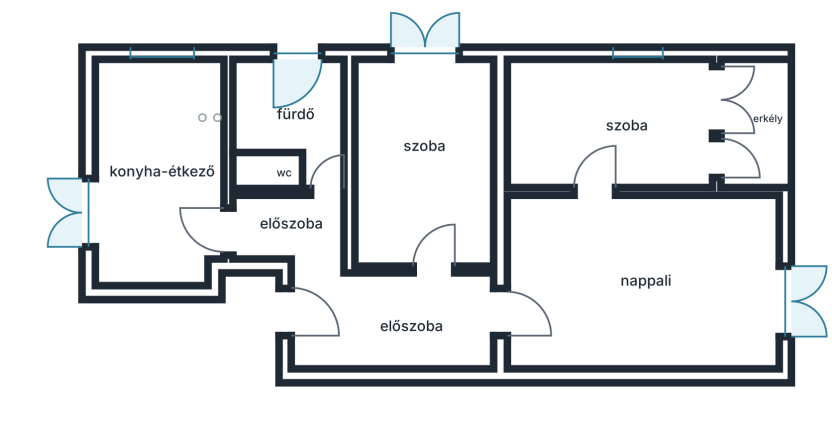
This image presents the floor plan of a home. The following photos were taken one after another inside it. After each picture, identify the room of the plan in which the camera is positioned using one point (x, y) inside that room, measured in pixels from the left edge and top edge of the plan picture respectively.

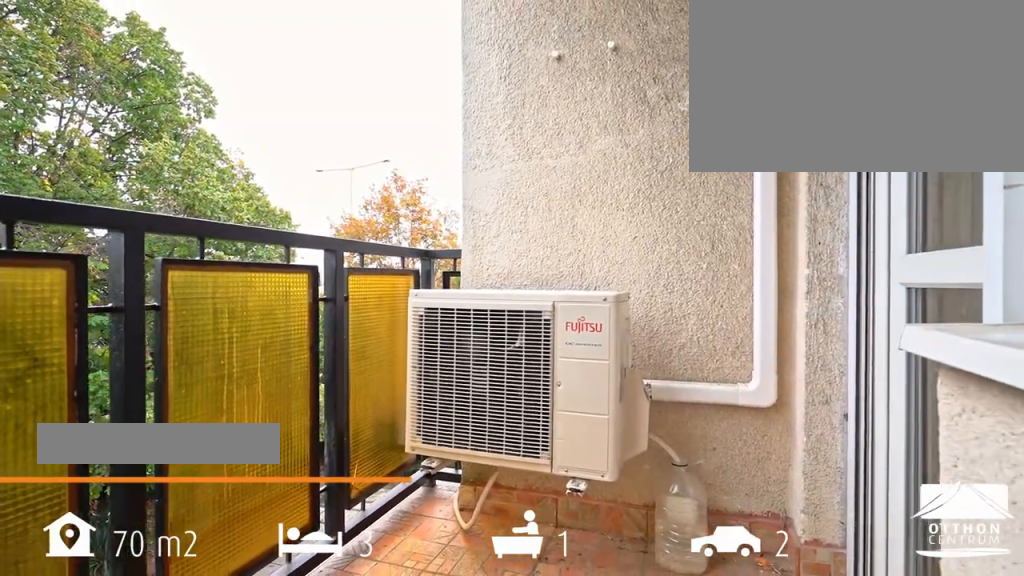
(749, 125)
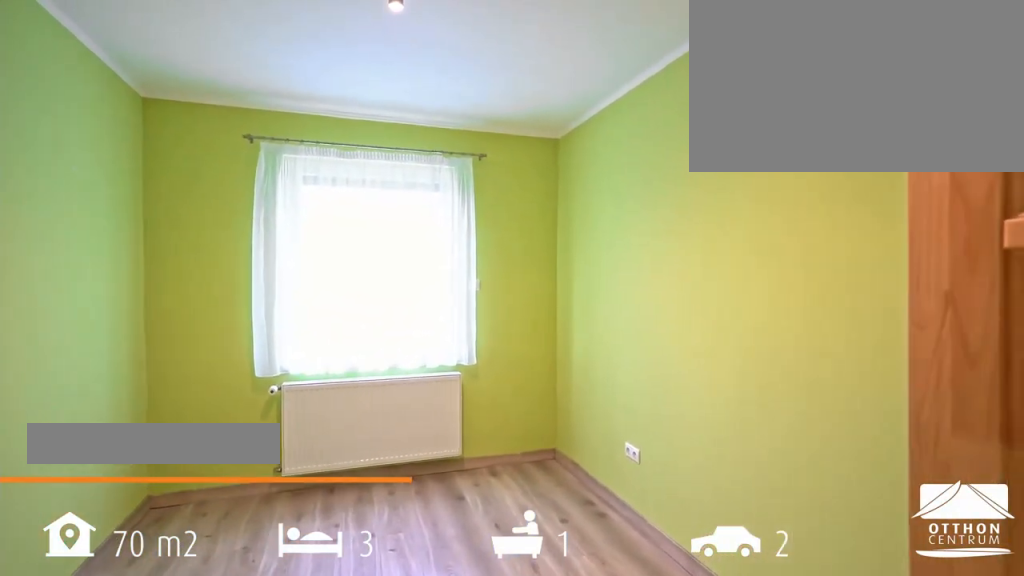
(423, 165)
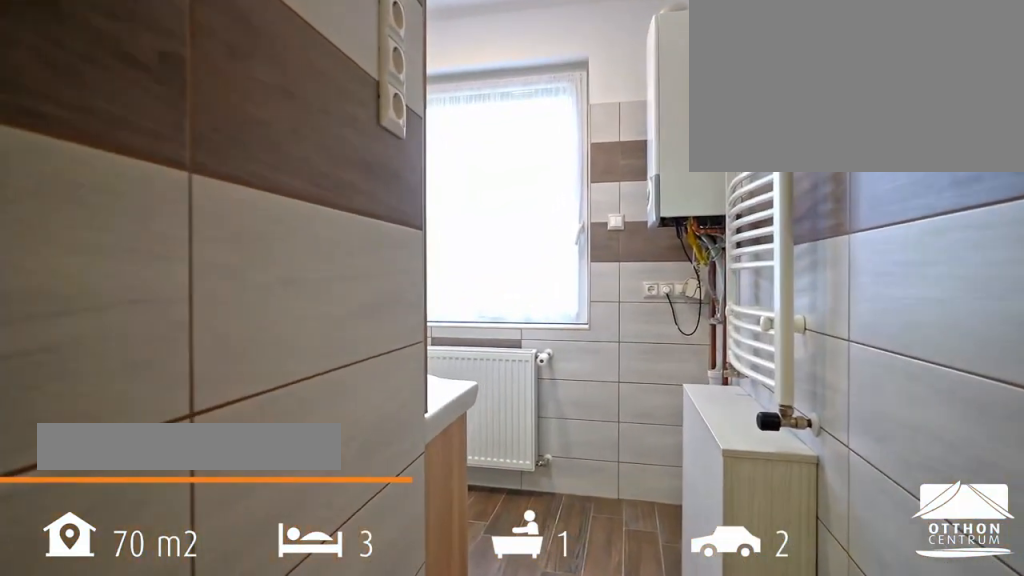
(300, 112)
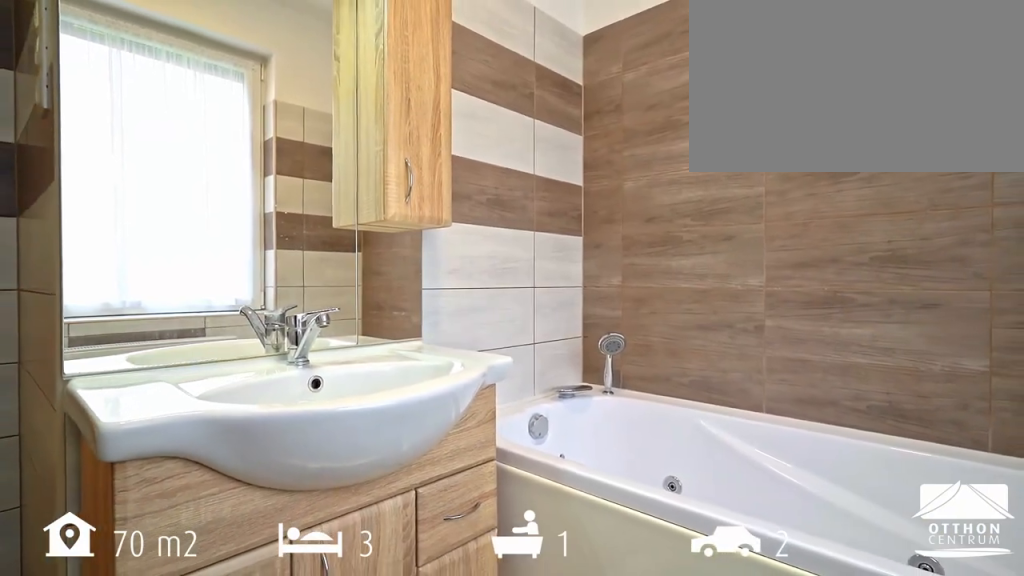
(299, 112)
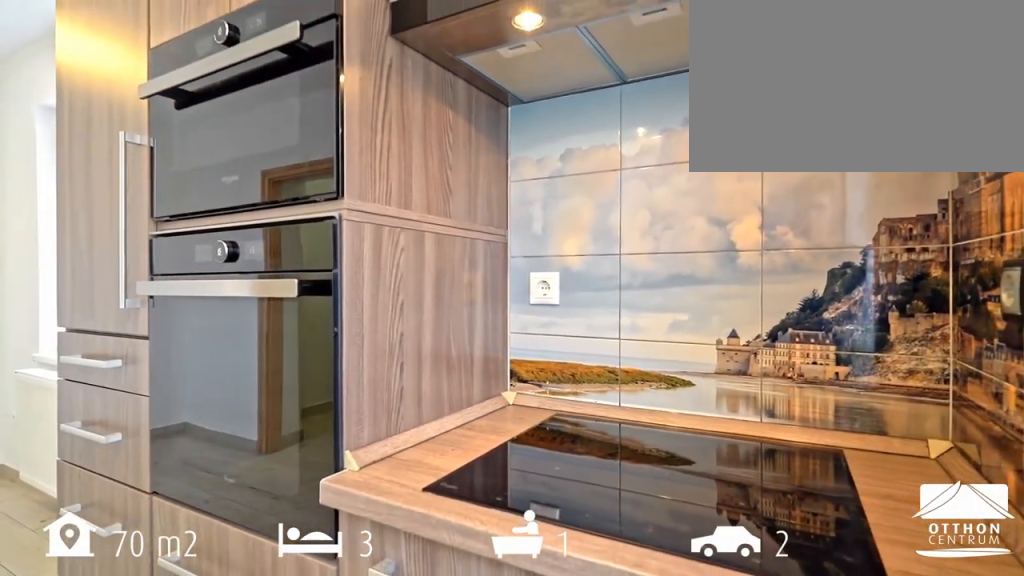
(153, 152)
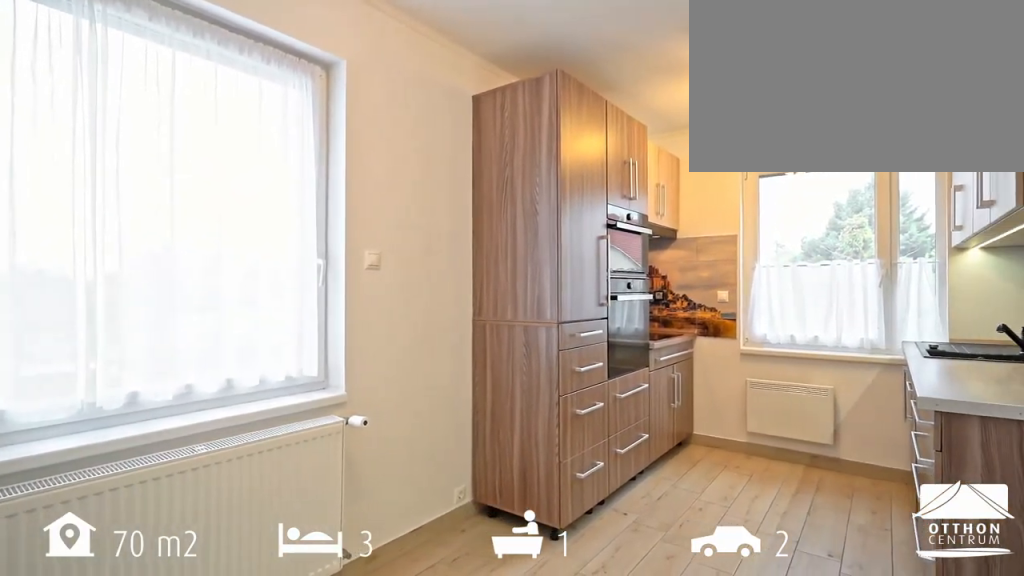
(154, 152)
